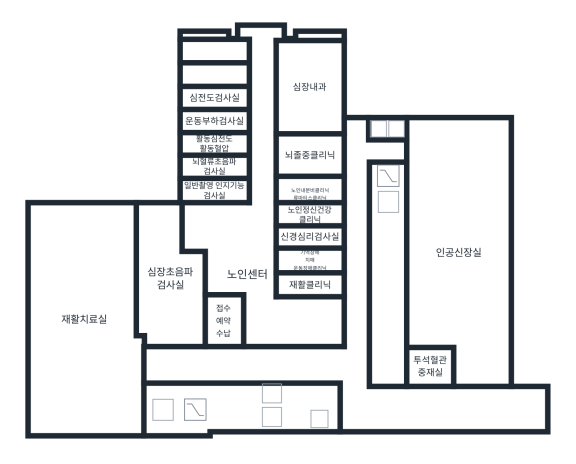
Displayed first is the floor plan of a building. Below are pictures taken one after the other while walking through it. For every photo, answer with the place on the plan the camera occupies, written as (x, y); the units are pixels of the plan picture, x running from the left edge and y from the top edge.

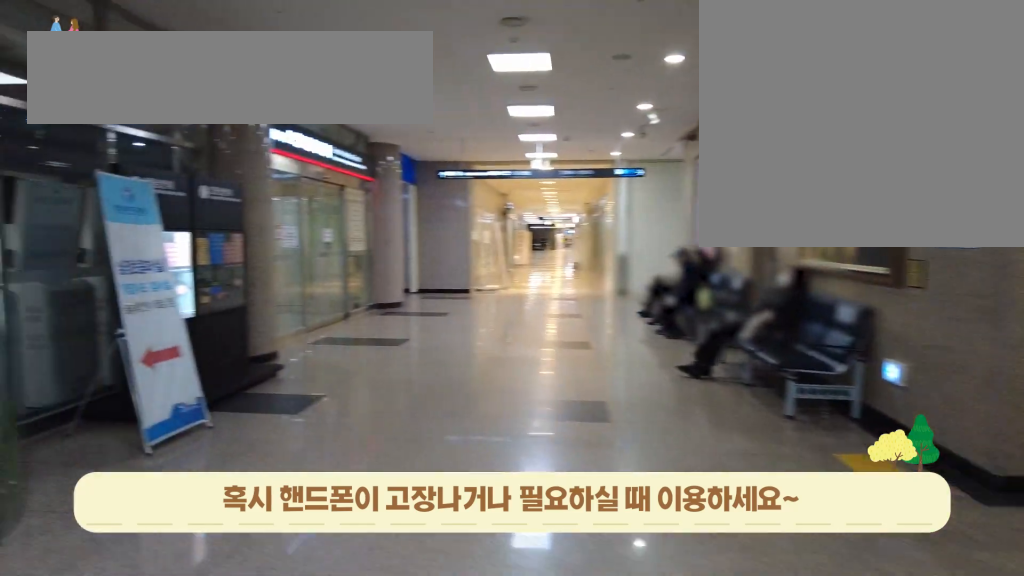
(229, 368)
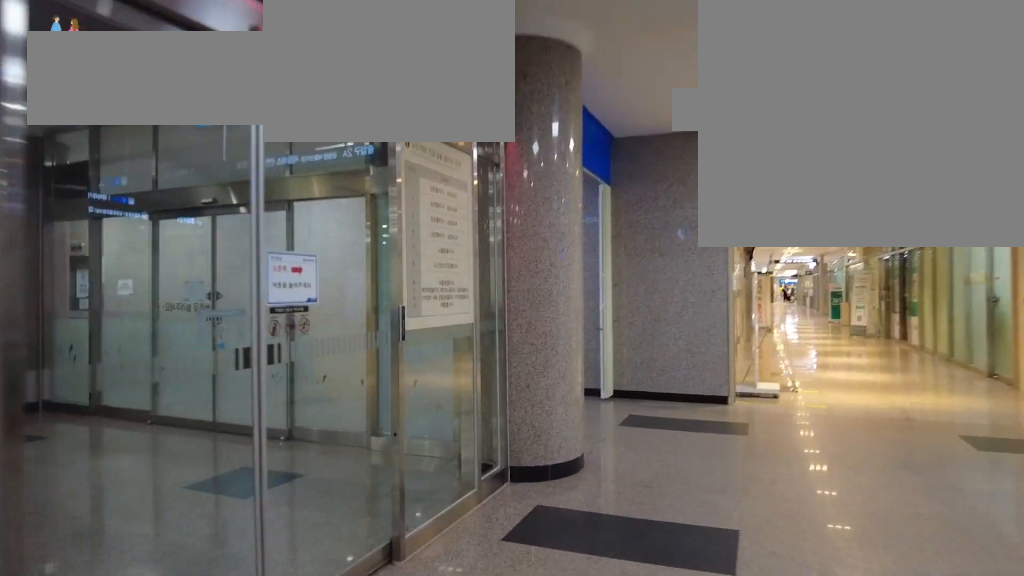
(246, 368)
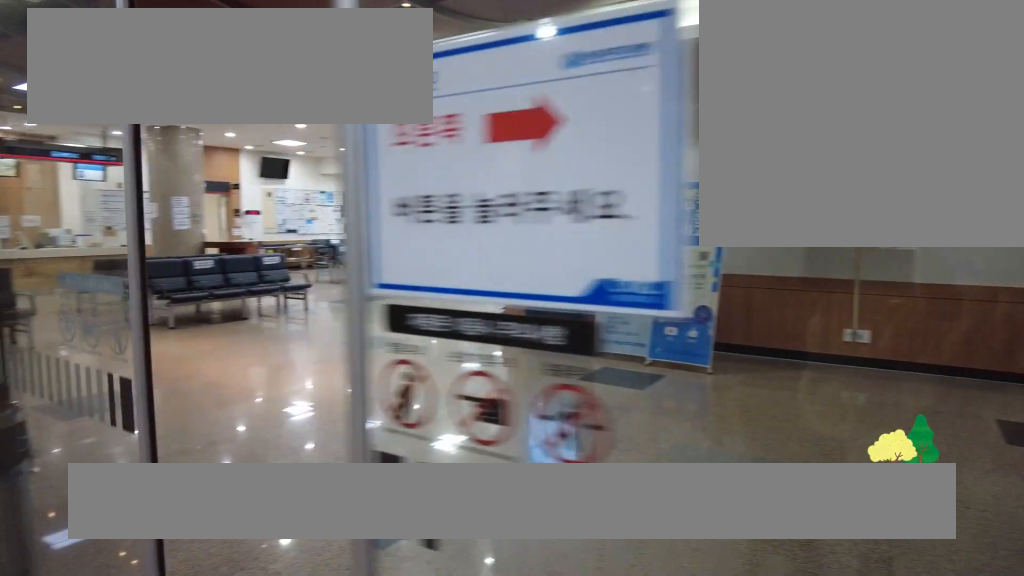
(257, 368)
